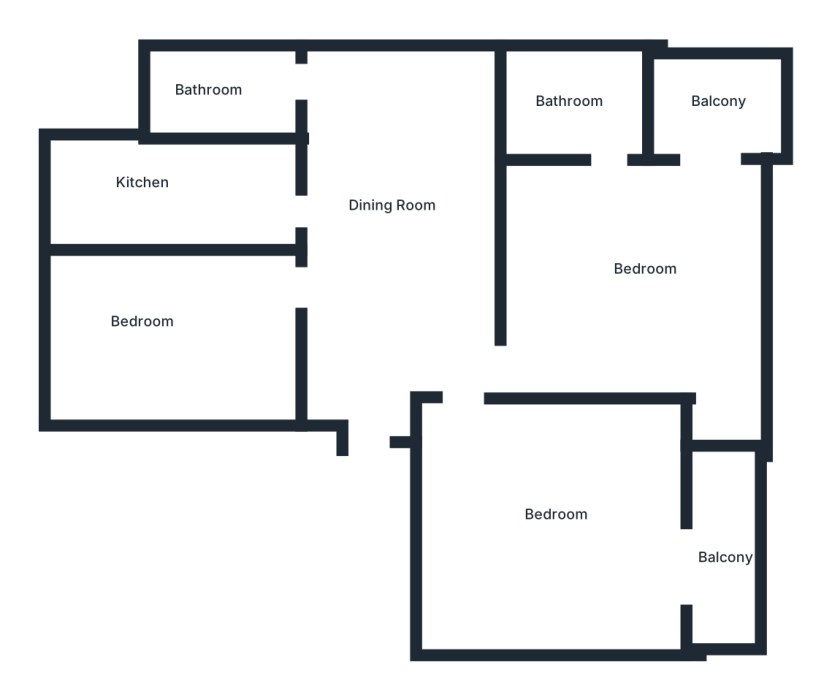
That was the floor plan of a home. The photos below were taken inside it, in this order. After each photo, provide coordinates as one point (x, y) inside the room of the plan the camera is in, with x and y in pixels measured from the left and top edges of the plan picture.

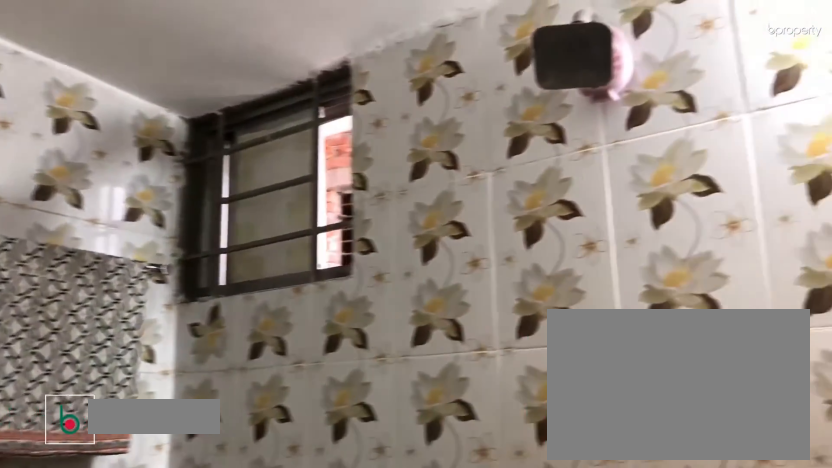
(582, 113)
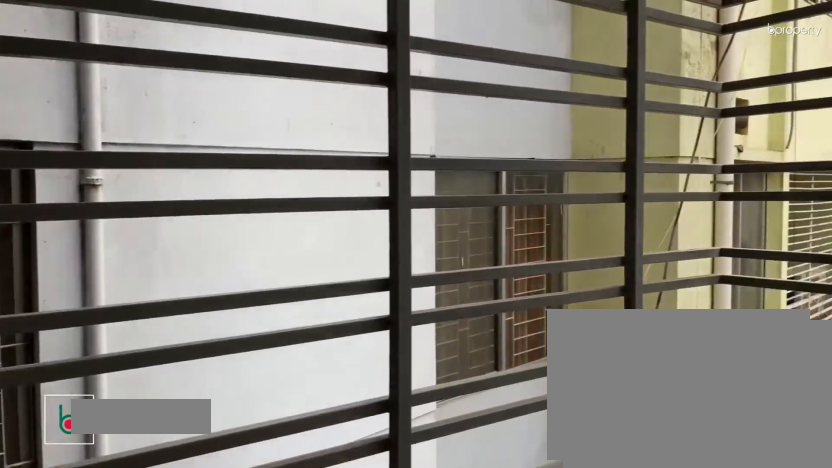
(718, 99)
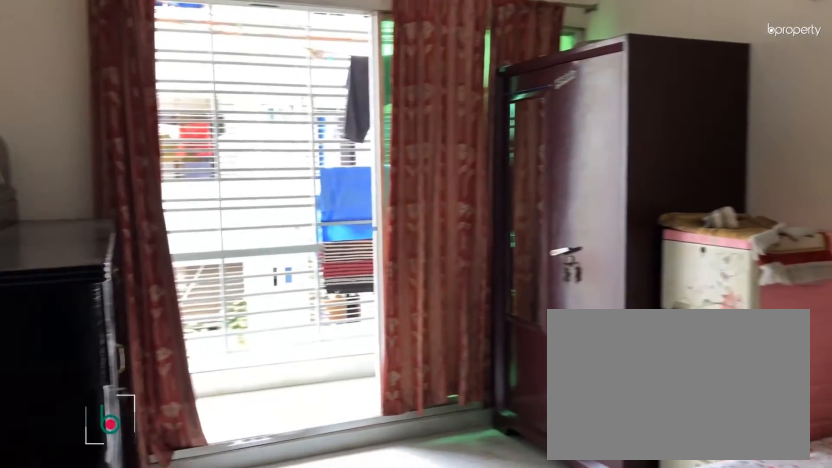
(544, 536)
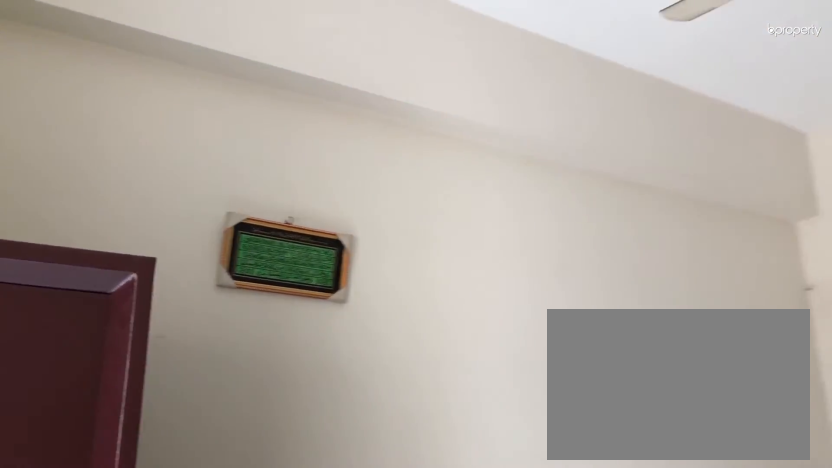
(544, 536)
